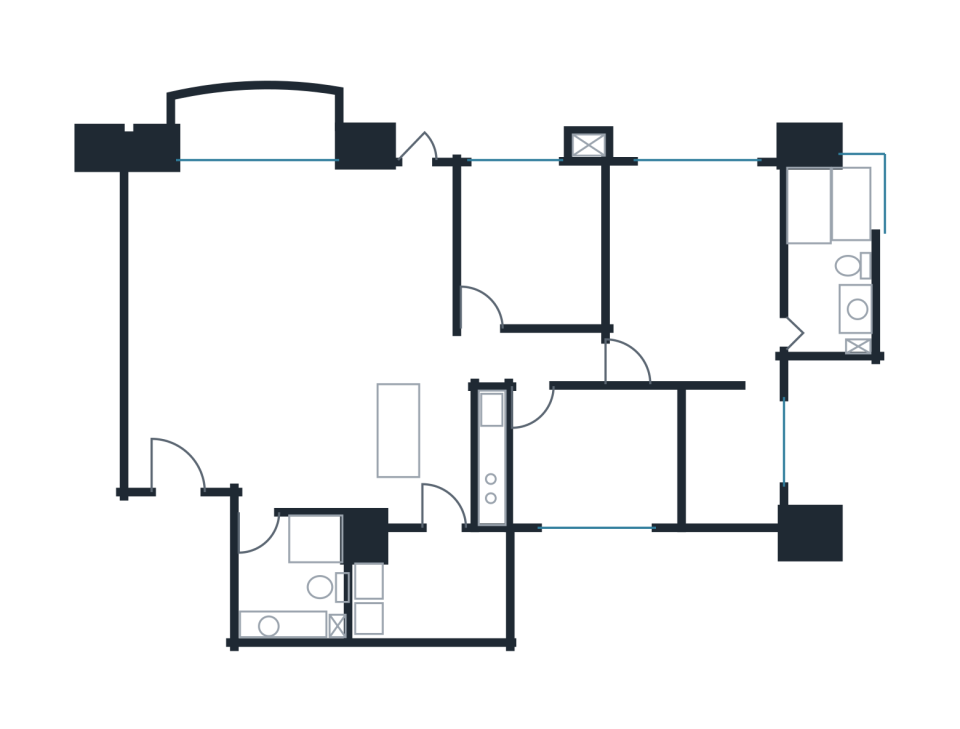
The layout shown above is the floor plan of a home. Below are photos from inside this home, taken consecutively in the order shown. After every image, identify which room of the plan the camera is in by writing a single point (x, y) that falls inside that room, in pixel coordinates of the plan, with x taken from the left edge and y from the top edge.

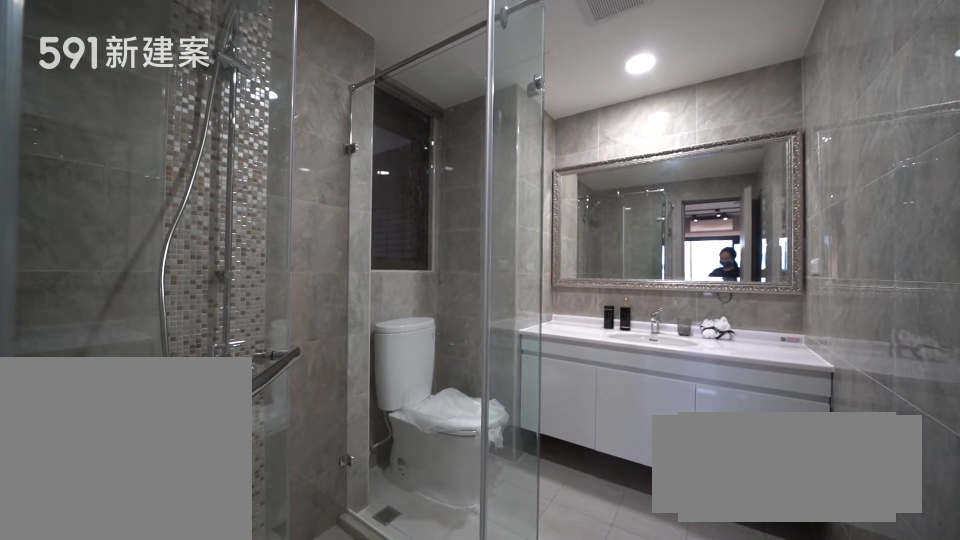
(318, 578)
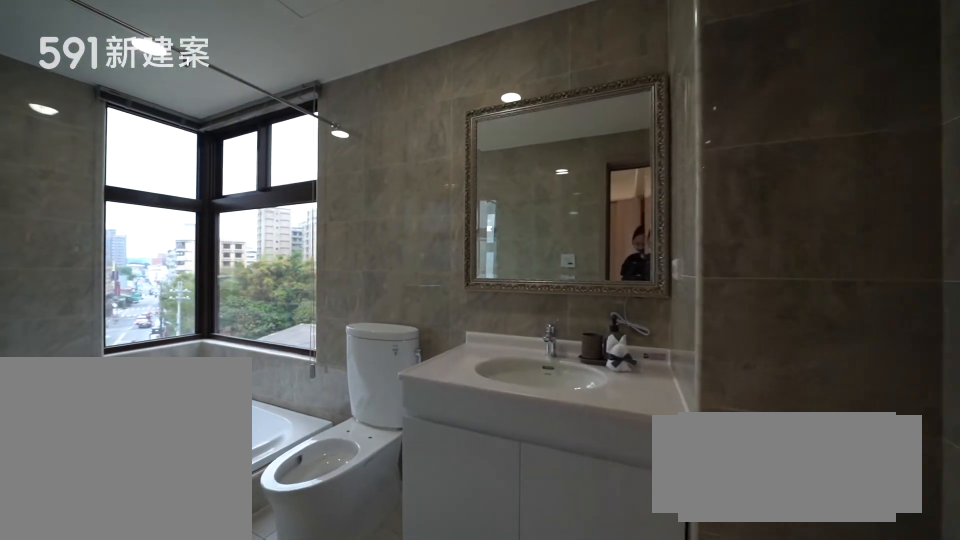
(831, 249)
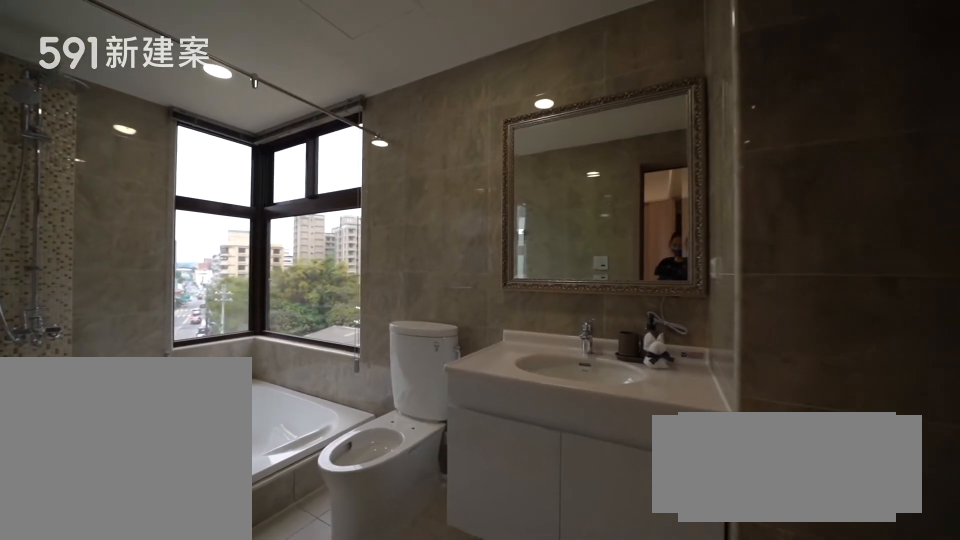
(831, 249)
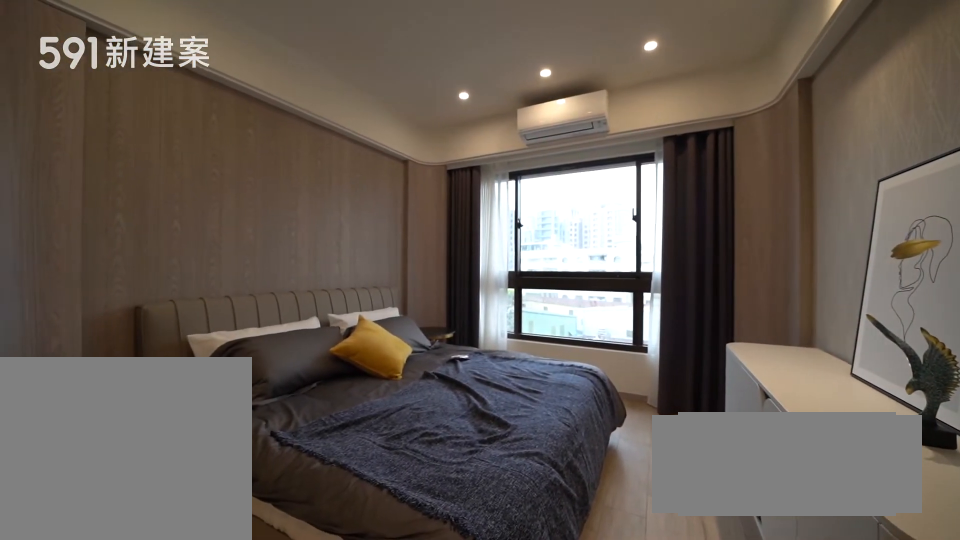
(707, 318)
